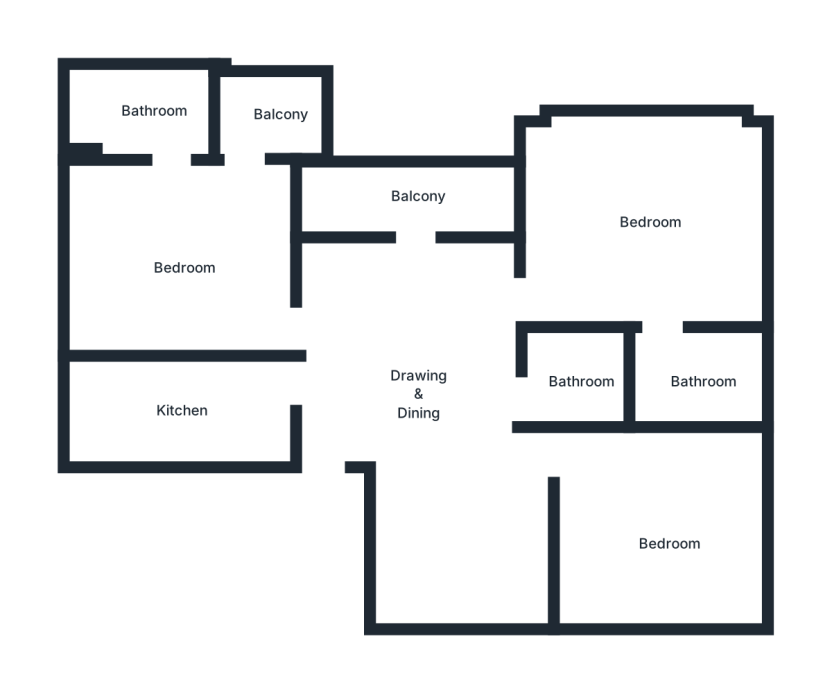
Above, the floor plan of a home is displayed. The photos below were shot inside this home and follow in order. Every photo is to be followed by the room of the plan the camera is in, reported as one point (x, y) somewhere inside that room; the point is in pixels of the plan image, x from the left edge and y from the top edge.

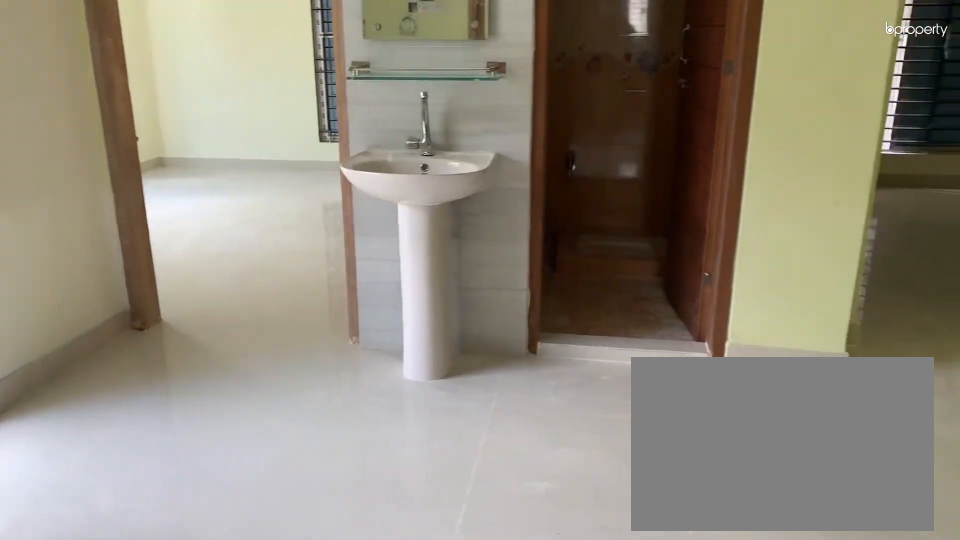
(420, 406)
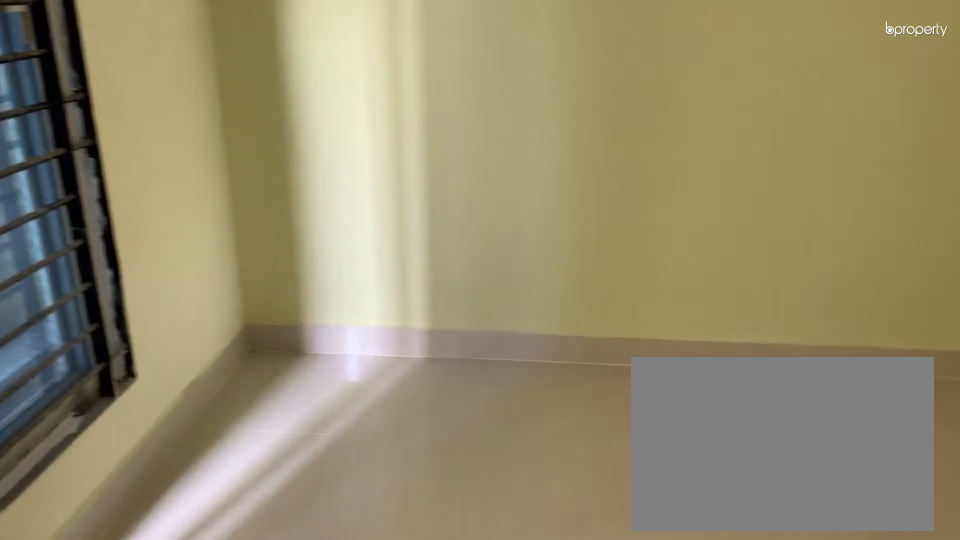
(666, 540)
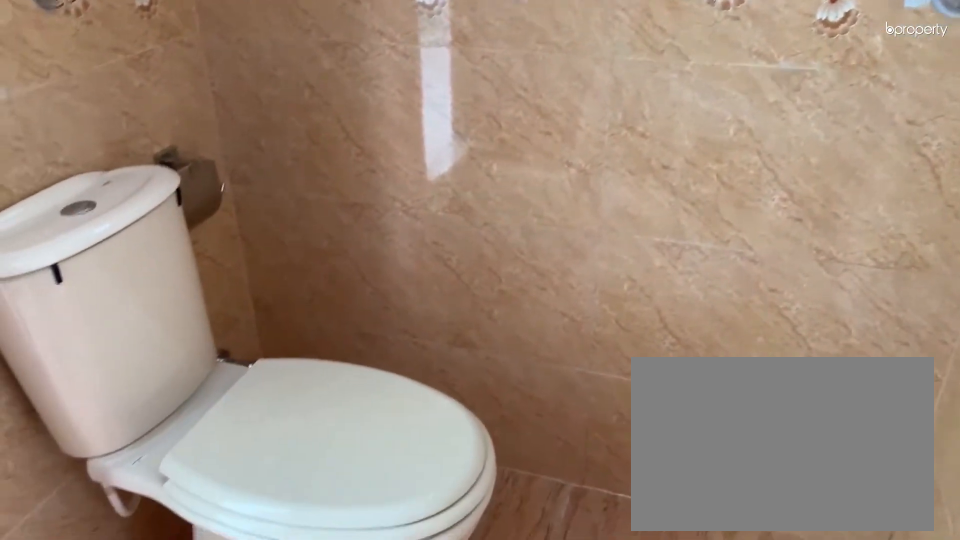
(702, 374)
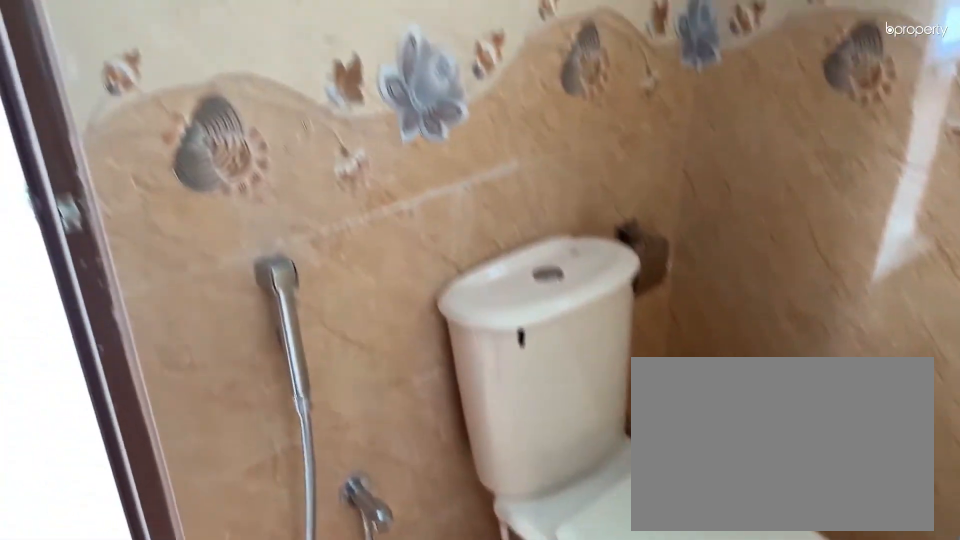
(702, 374)
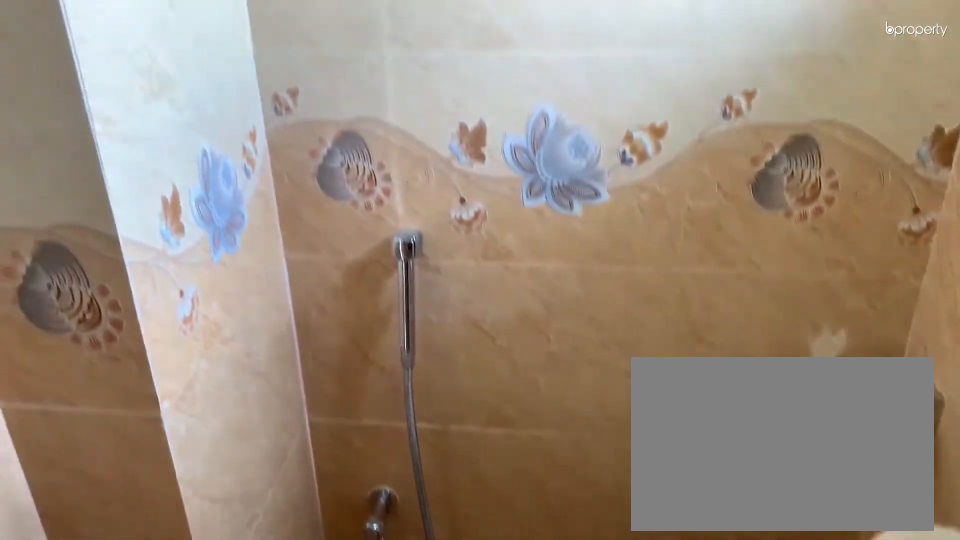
(156, 114)
